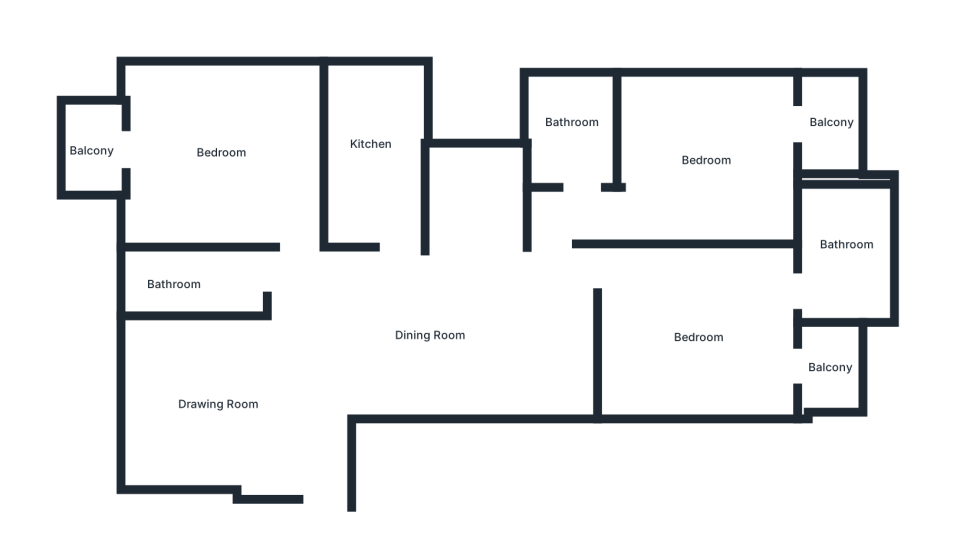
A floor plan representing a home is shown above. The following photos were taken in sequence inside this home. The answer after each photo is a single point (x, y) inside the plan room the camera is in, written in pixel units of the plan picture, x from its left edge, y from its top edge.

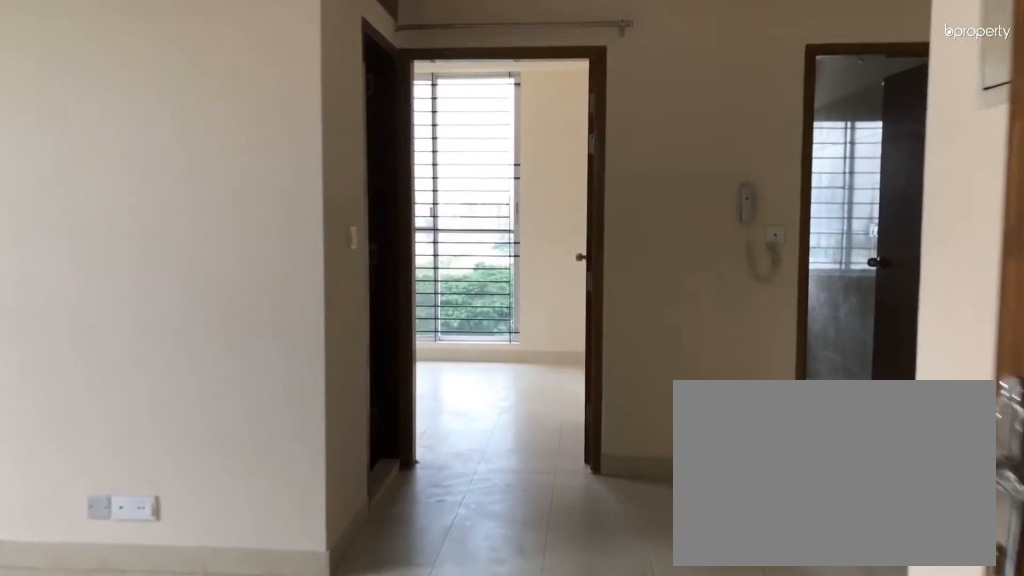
(324, 478)
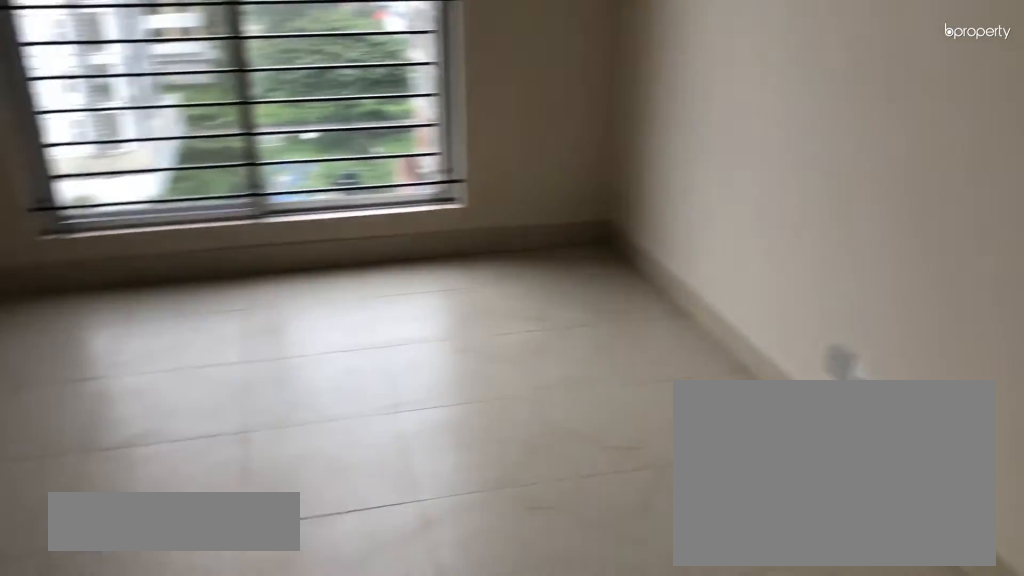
(203, 400)
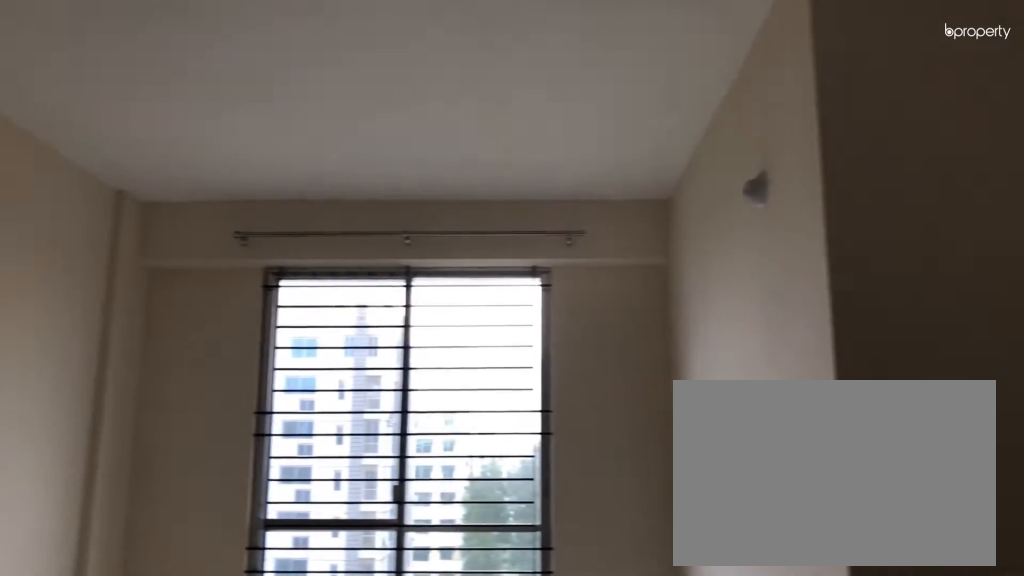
(203, 400)
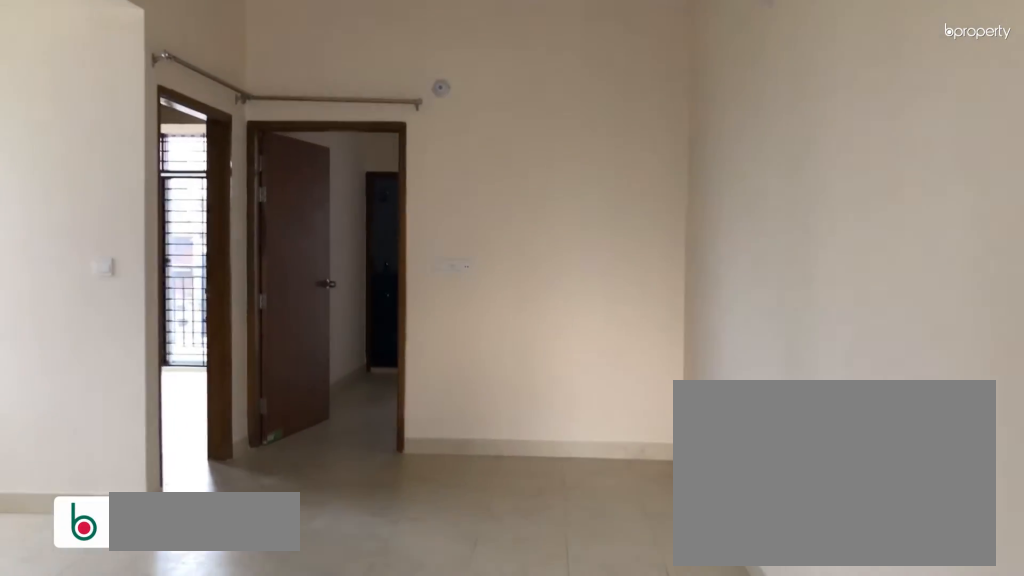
(375, 348)
